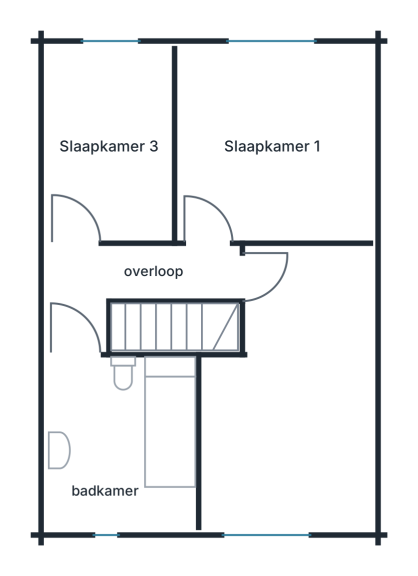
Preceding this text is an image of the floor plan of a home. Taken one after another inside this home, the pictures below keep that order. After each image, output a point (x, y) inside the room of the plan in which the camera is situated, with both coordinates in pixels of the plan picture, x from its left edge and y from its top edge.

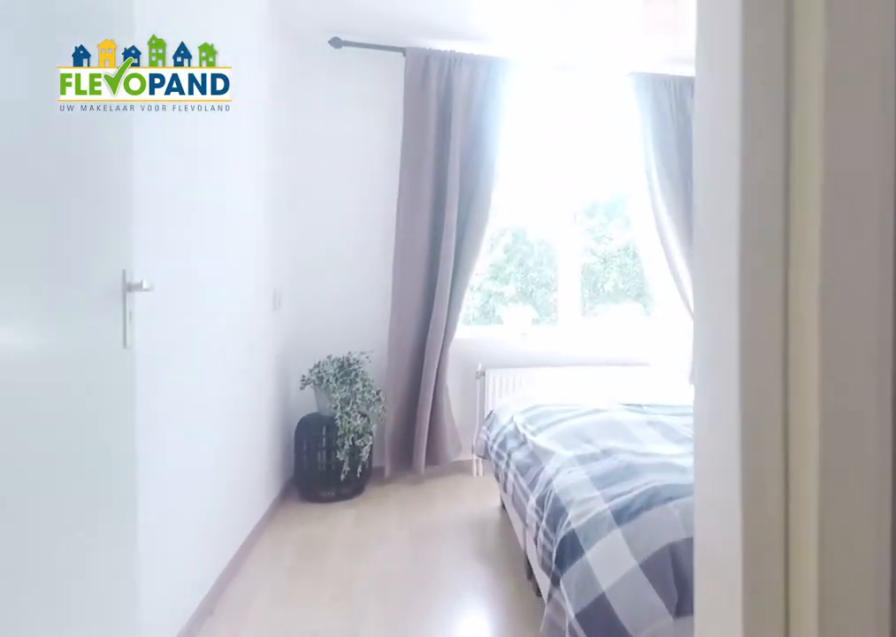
(127, 287)
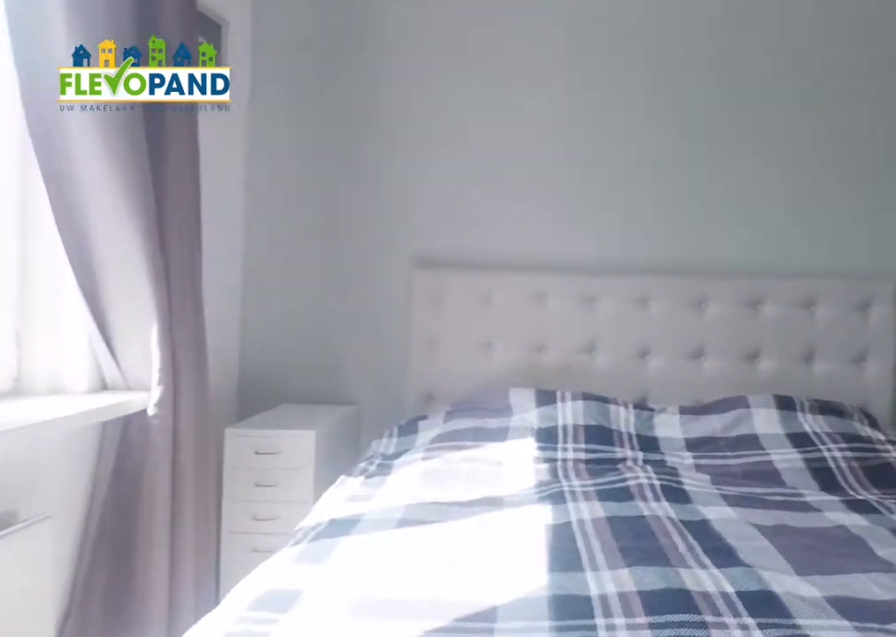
(274, 143)
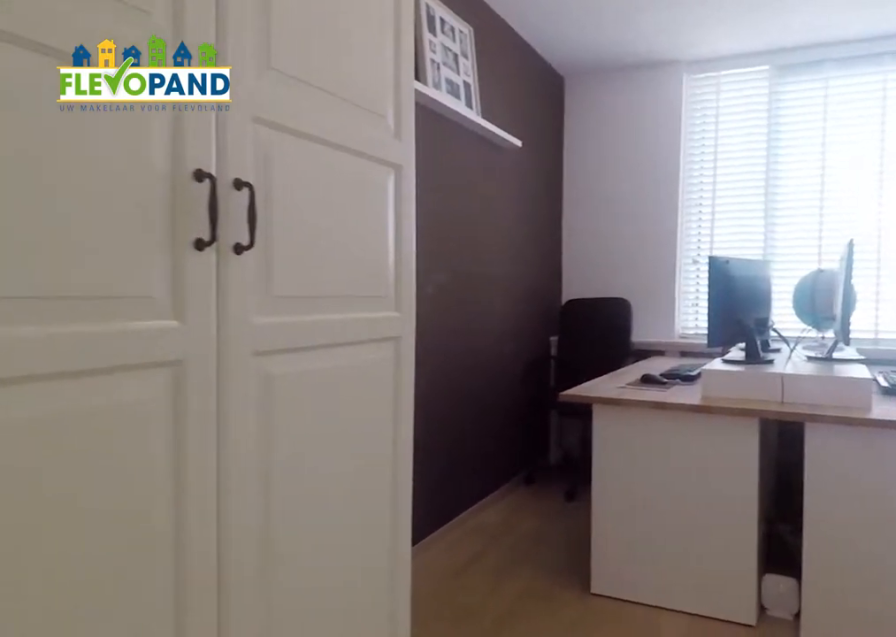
(292, 398)
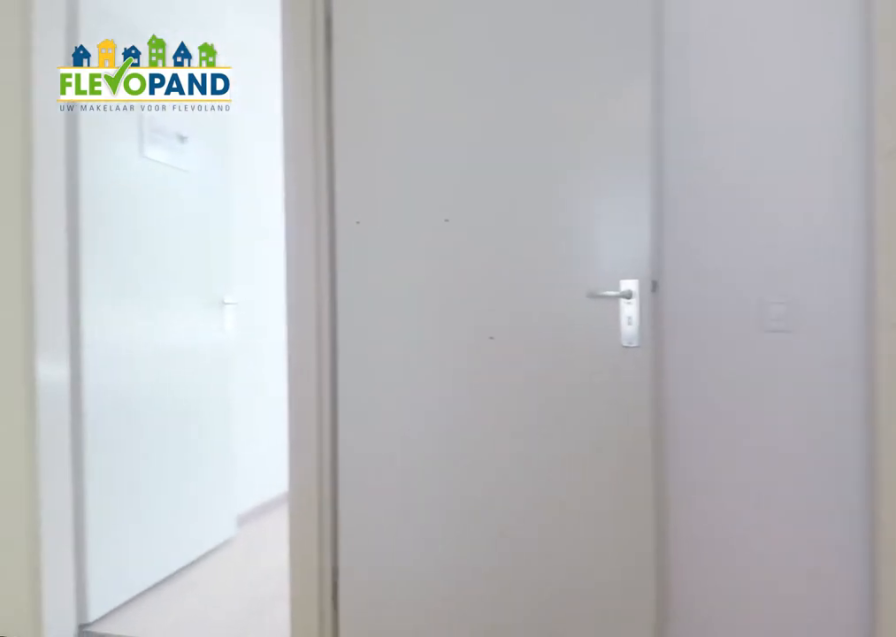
(292, 398)
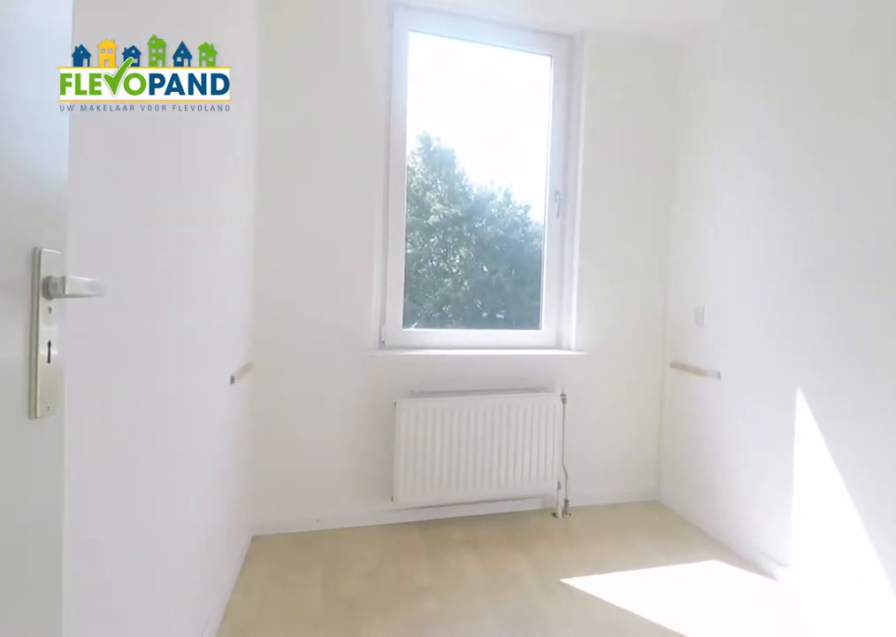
(109, 143)
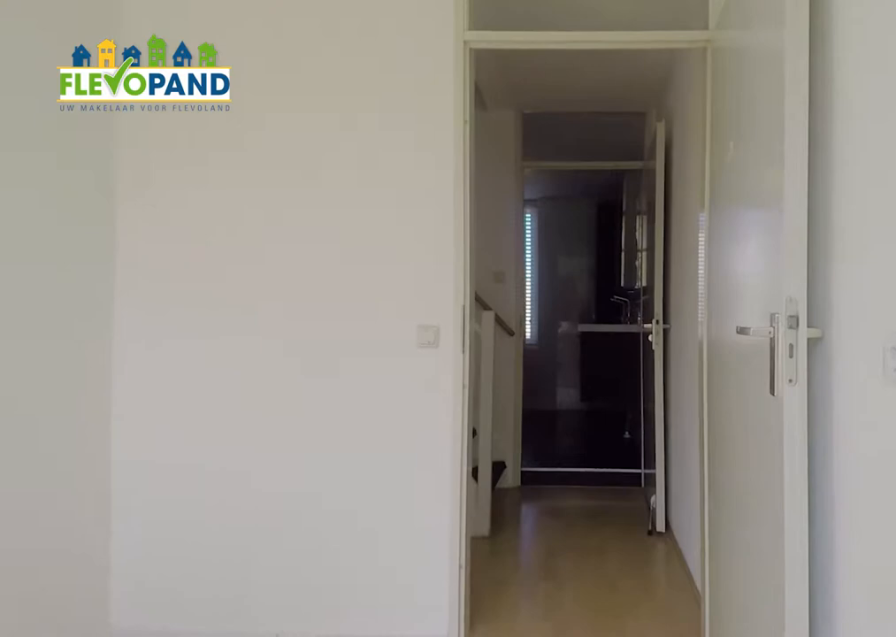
(109, 143)
